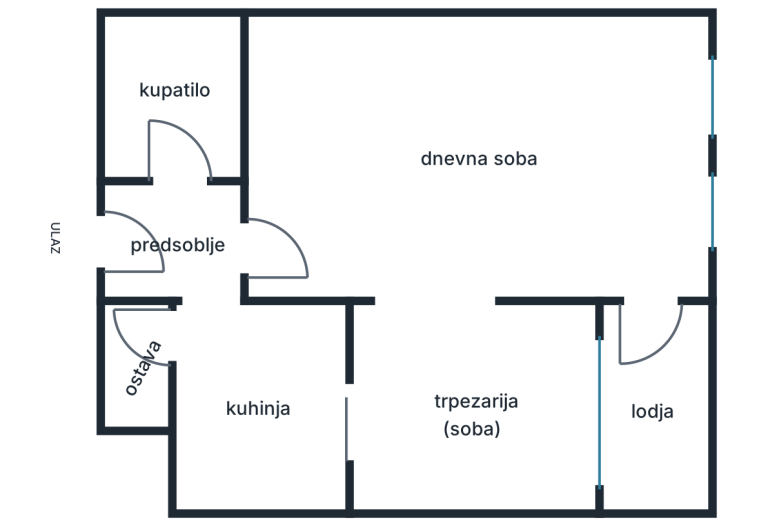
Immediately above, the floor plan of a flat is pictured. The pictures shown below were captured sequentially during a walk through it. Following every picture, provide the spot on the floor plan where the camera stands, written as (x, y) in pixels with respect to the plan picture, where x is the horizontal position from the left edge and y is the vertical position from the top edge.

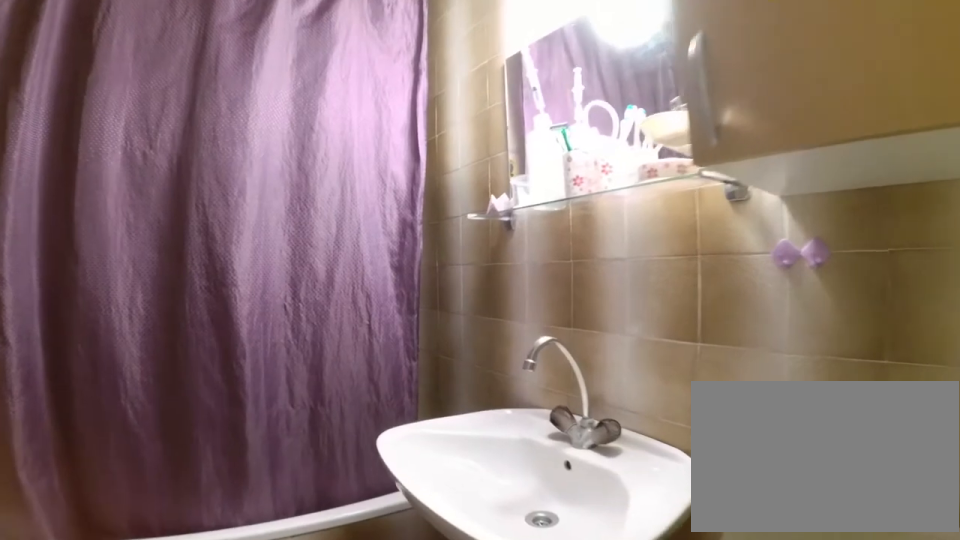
(195, 139)
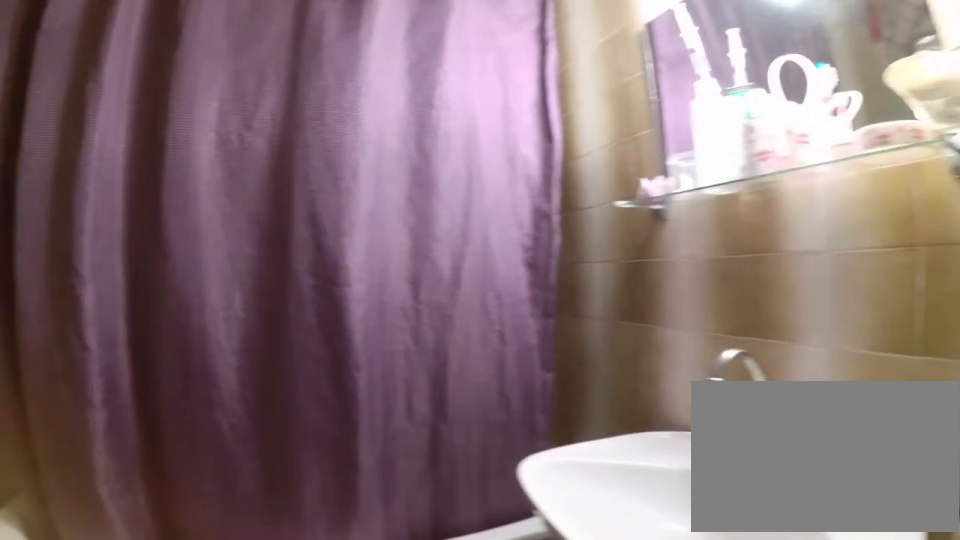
(196, 116)
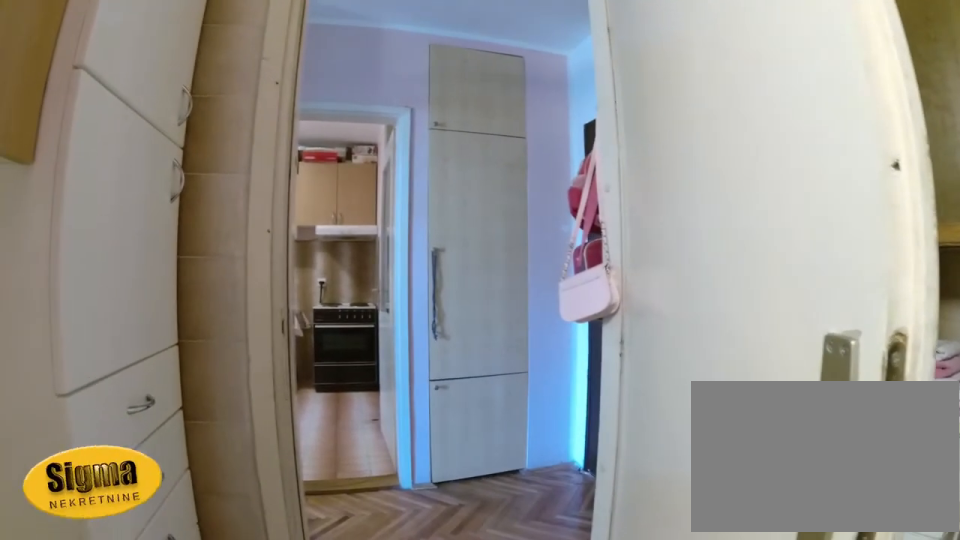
(175, 74)
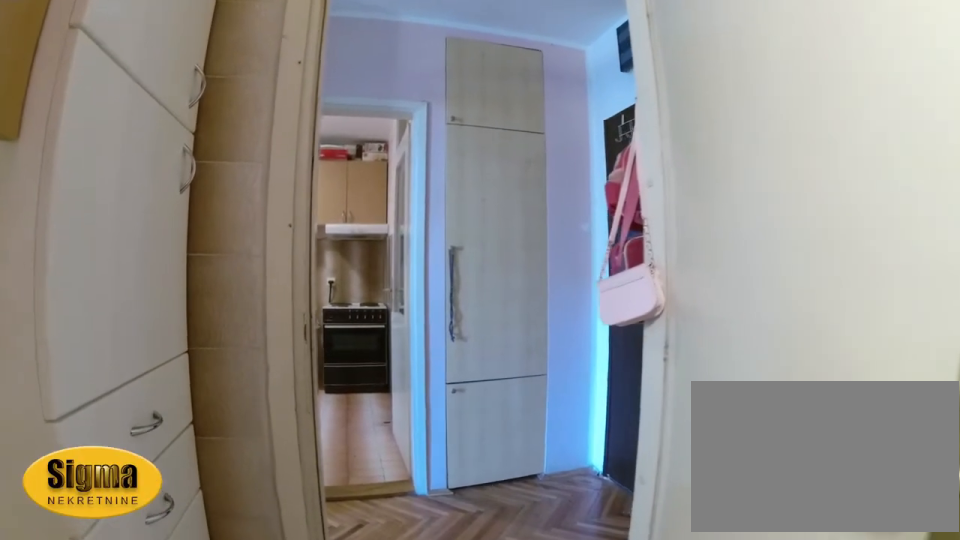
(174, 83)
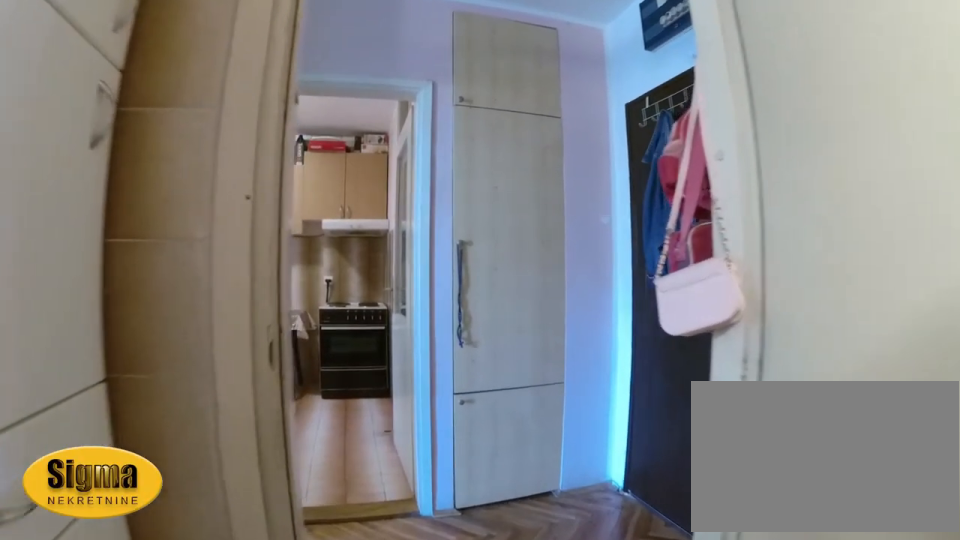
(174, 104)
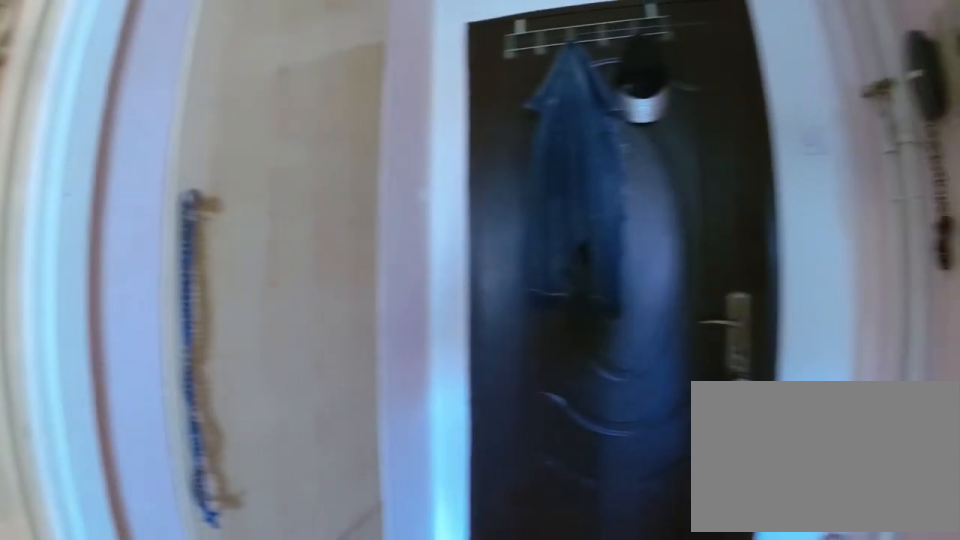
(194, 242)
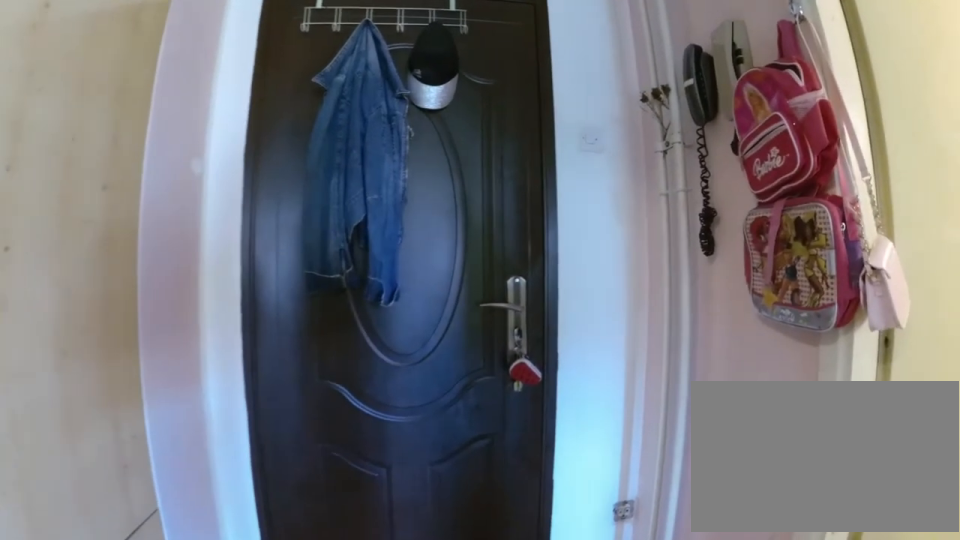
(168, 241)
